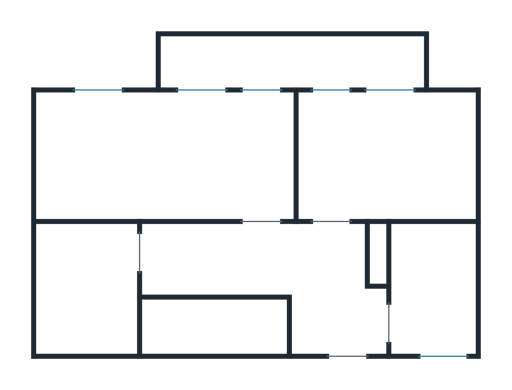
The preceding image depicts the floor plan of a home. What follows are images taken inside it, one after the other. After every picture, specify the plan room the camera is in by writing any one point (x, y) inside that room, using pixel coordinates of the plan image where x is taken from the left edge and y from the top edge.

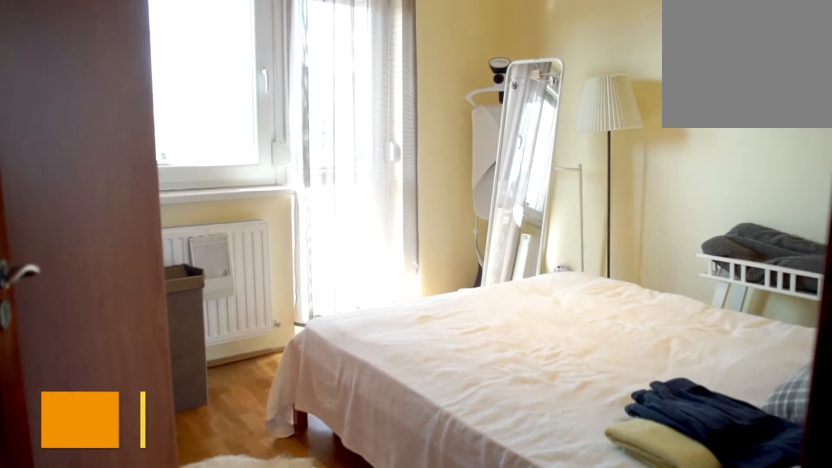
(380, 154)
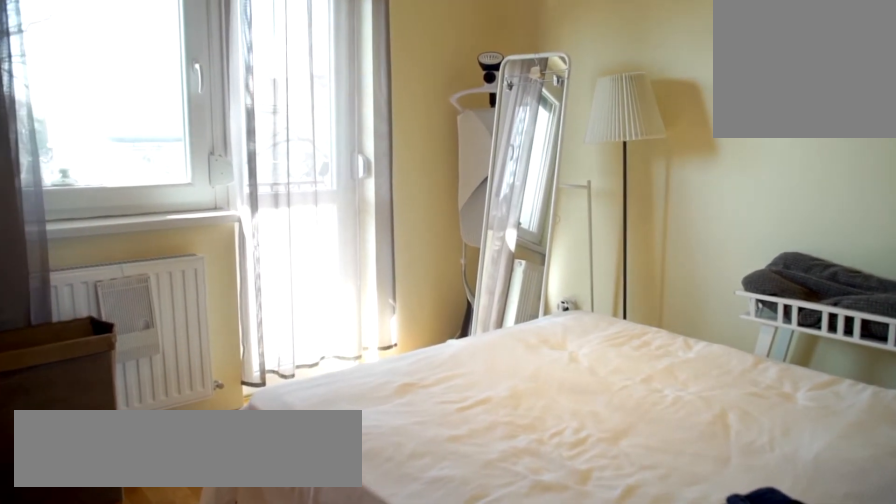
(380, 154)
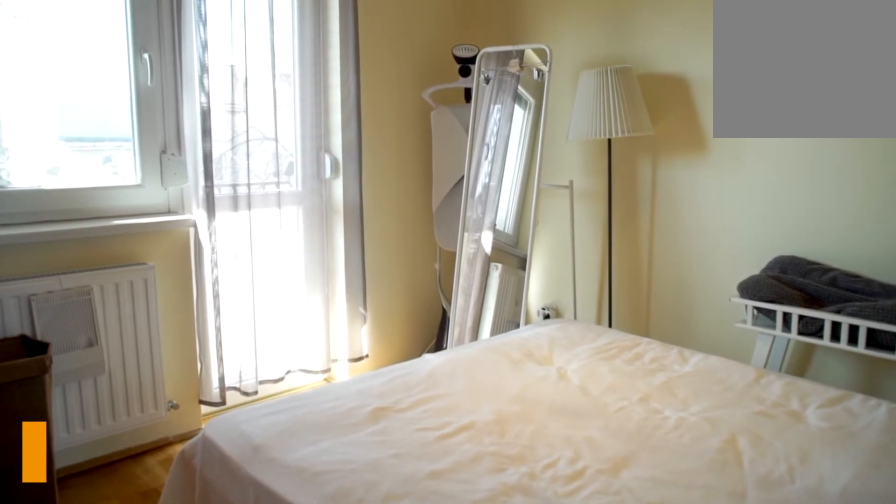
(380, 154)
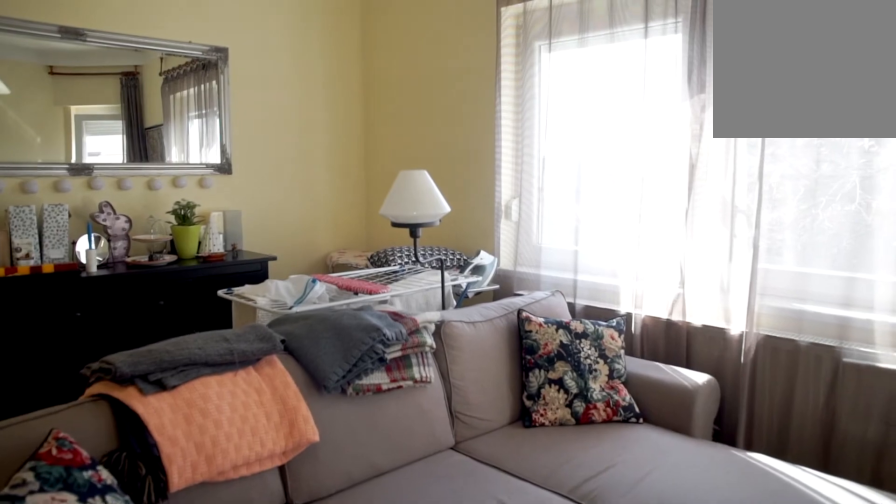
(165, 159)
